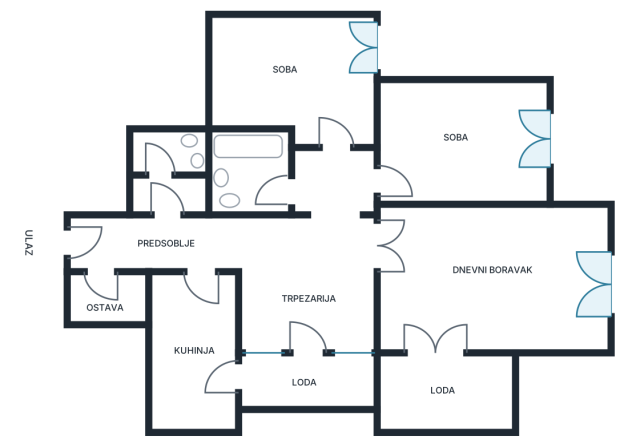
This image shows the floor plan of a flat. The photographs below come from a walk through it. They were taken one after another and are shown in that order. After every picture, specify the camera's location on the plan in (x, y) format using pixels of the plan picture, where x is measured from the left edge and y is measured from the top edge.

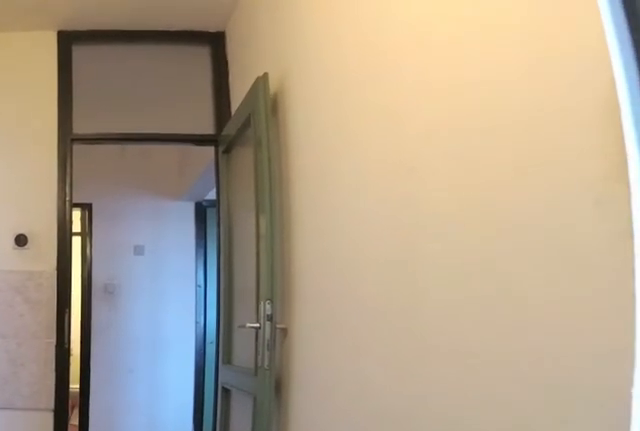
(197, 415)
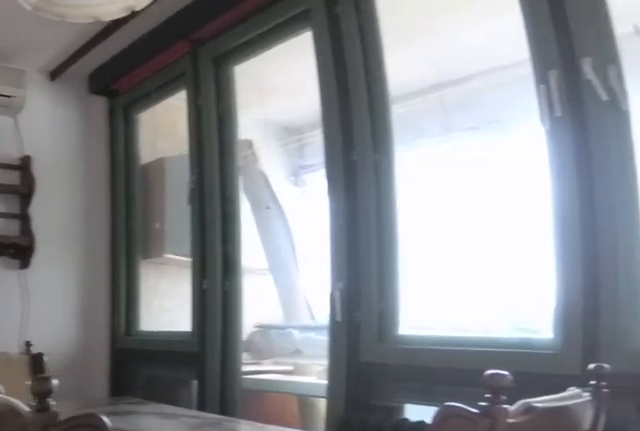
(227, 240)
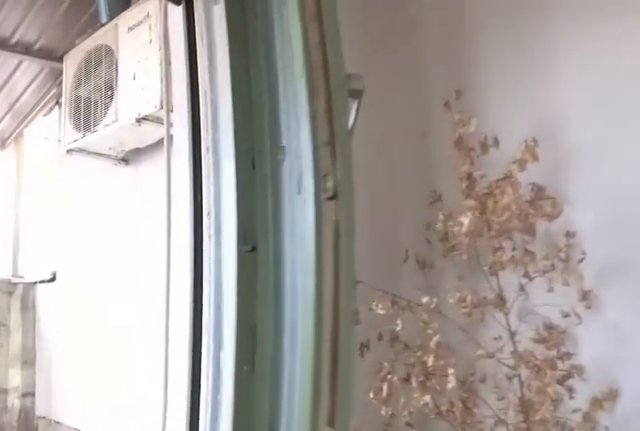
(453, 304)
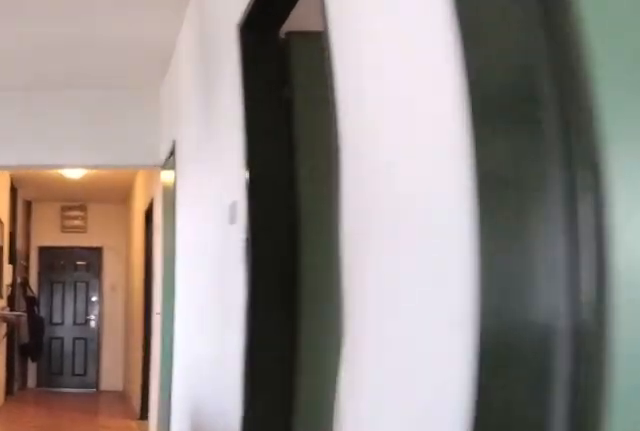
(406, 253)
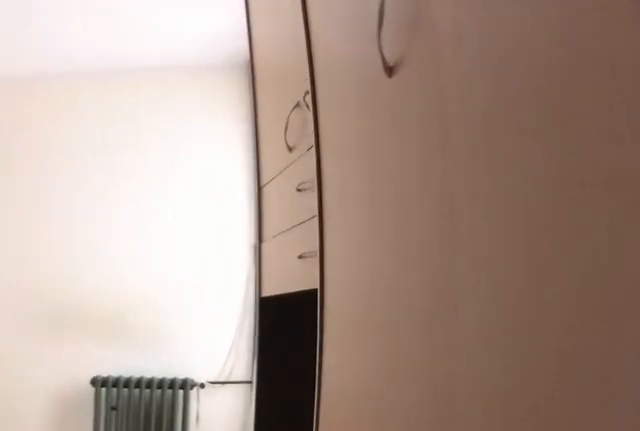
(336, 183)
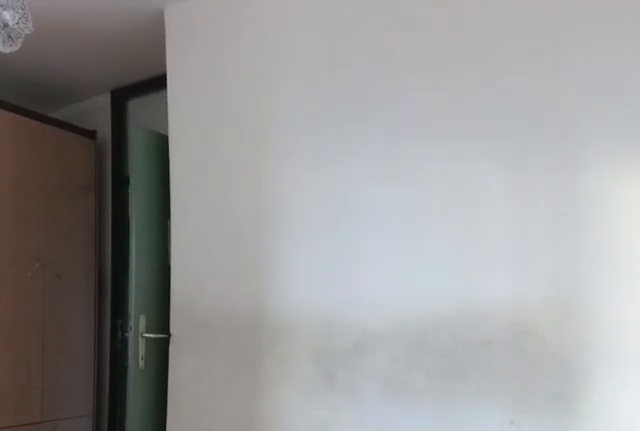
(226, 40)
